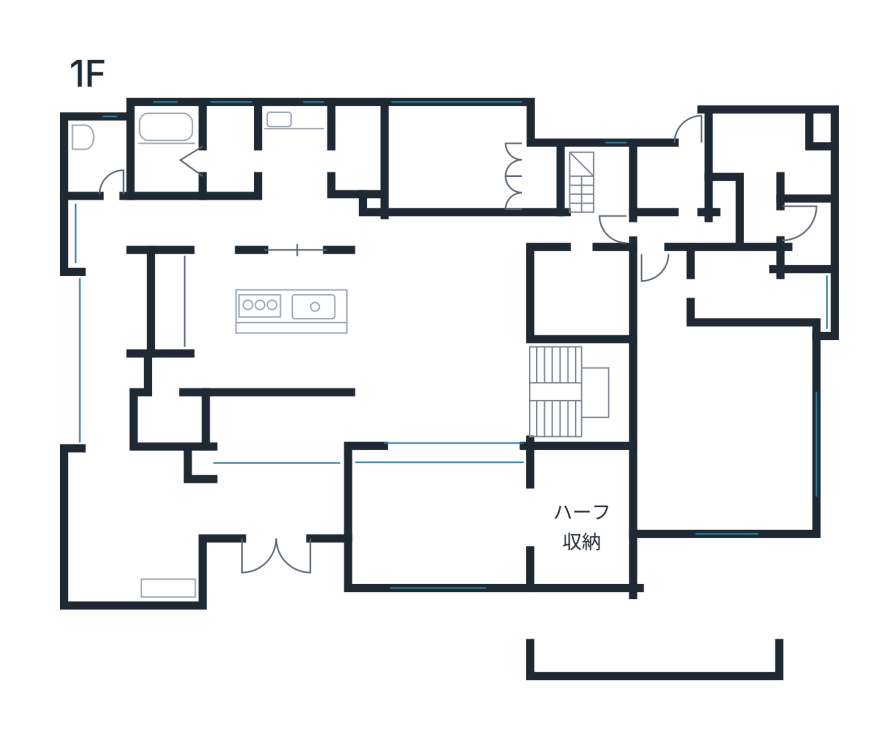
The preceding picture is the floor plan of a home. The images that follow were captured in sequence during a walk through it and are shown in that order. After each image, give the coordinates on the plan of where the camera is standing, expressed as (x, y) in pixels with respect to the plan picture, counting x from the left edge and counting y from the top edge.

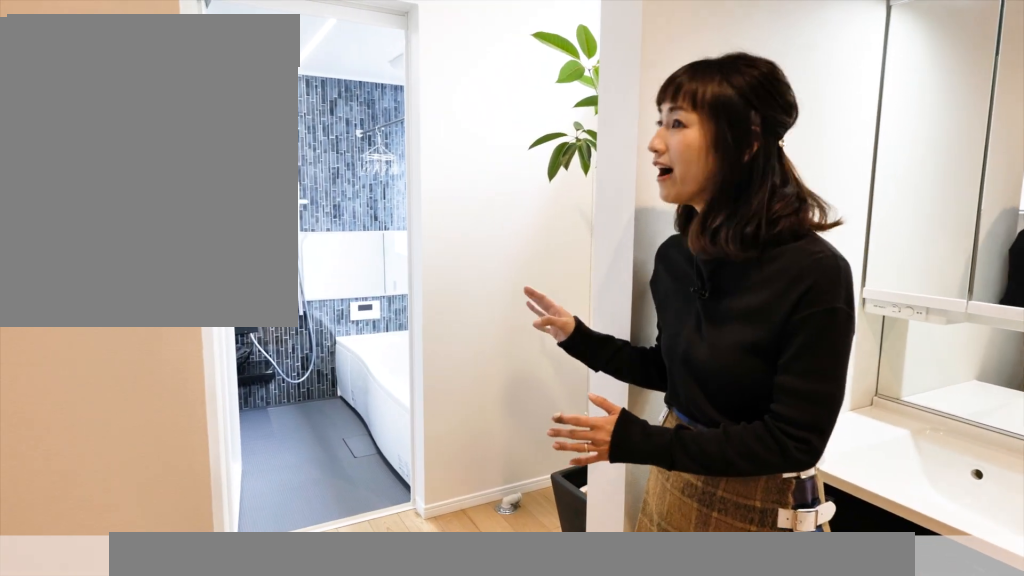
(288, 162)
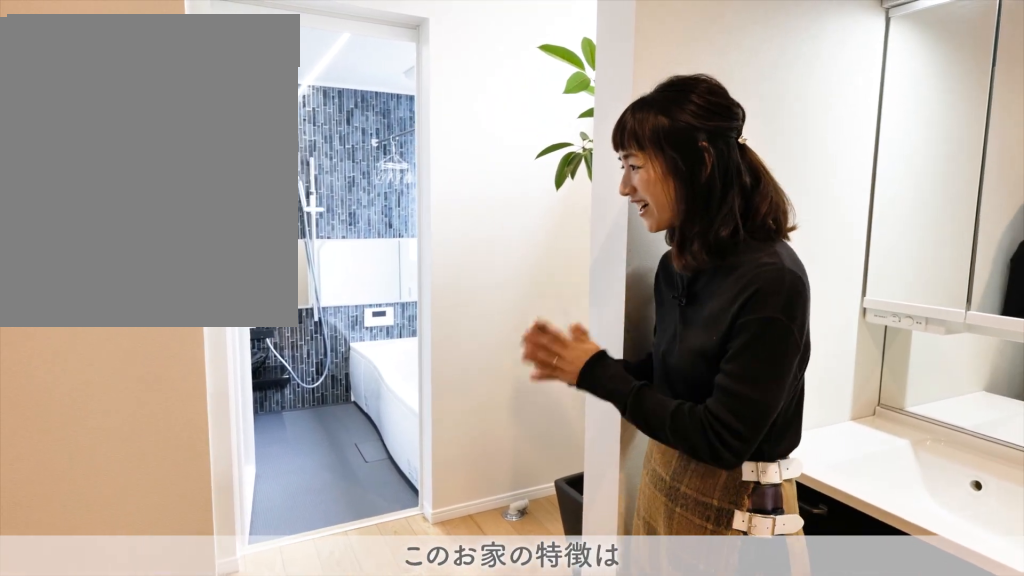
(288, 162)
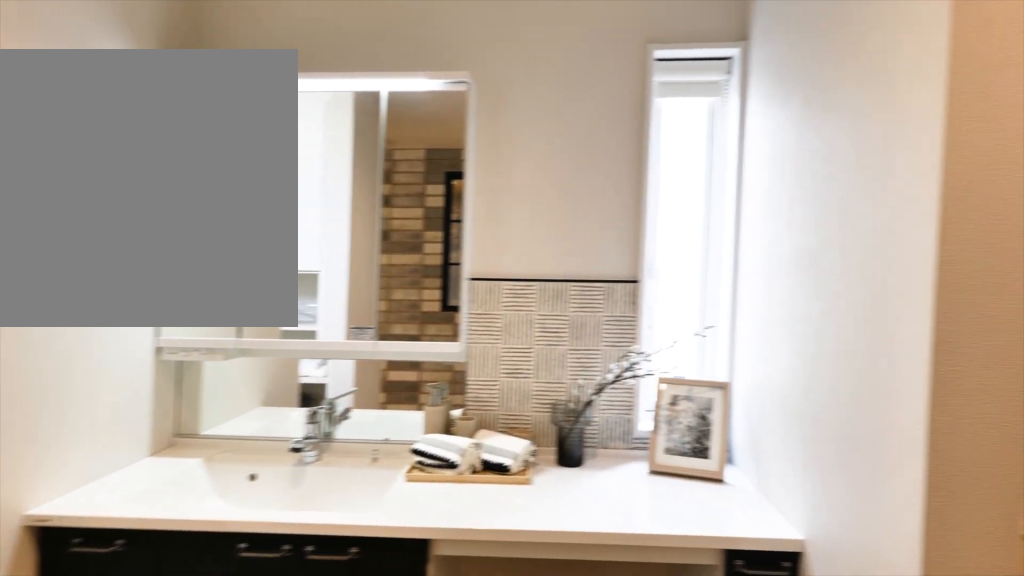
(316, 162)
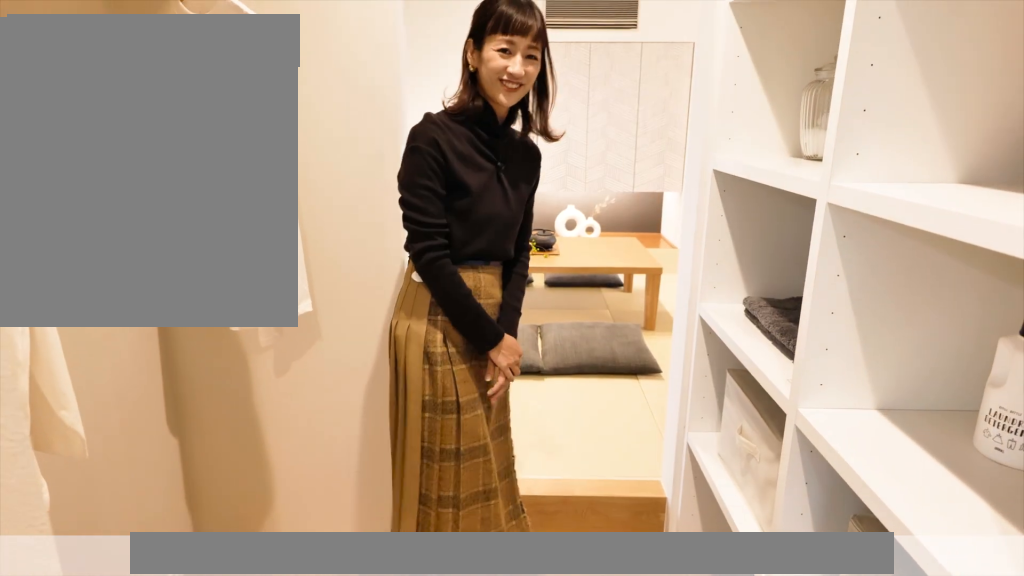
(354, 162)
